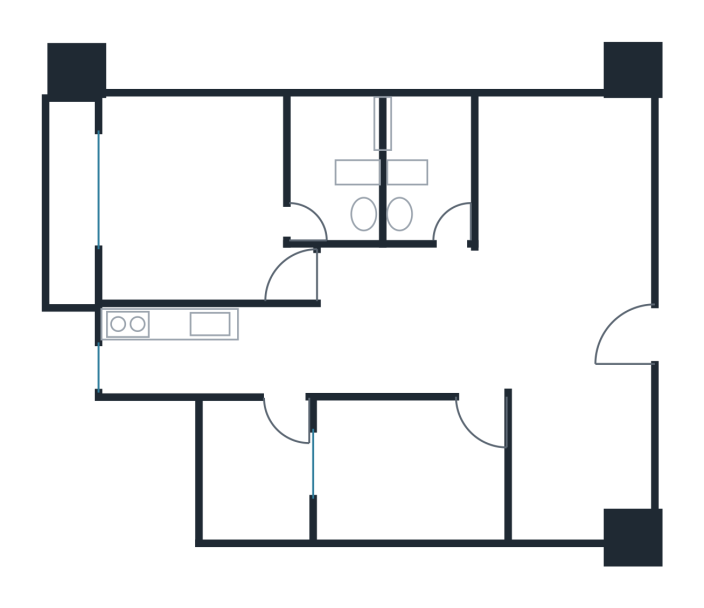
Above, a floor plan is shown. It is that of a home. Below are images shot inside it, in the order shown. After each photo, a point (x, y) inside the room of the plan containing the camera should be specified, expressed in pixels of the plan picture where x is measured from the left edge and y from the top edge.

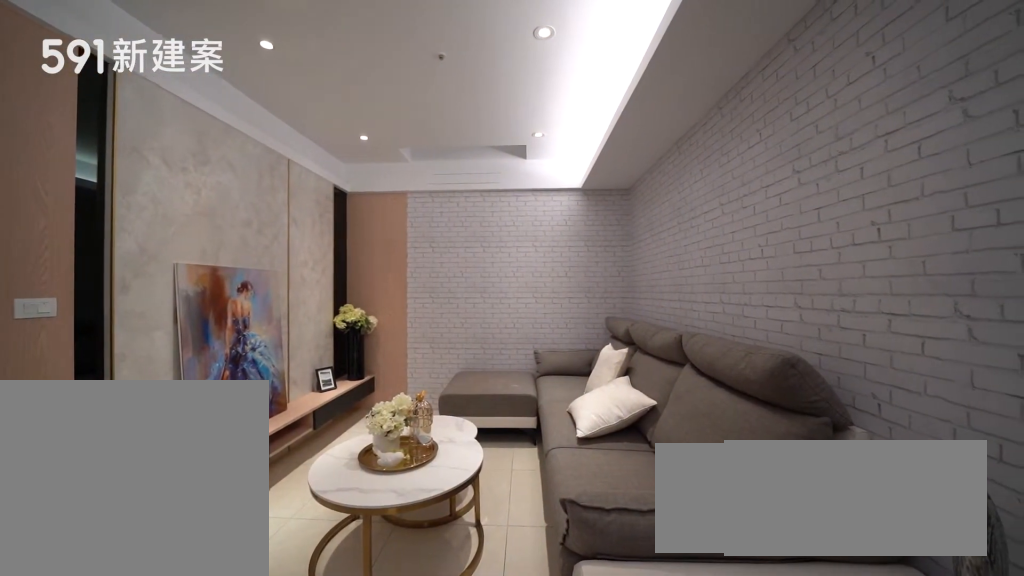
(568, 198)
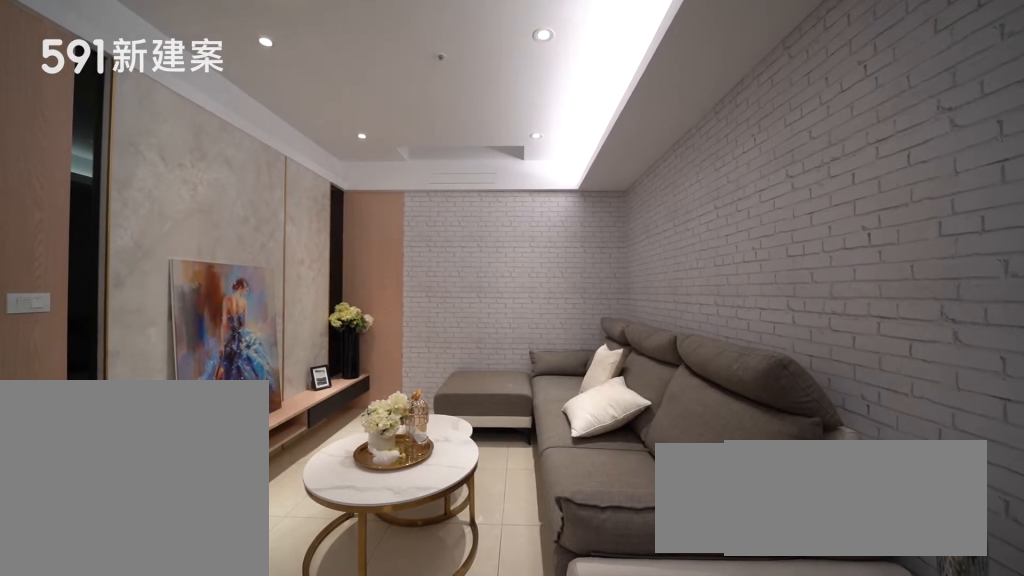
(568, 198)
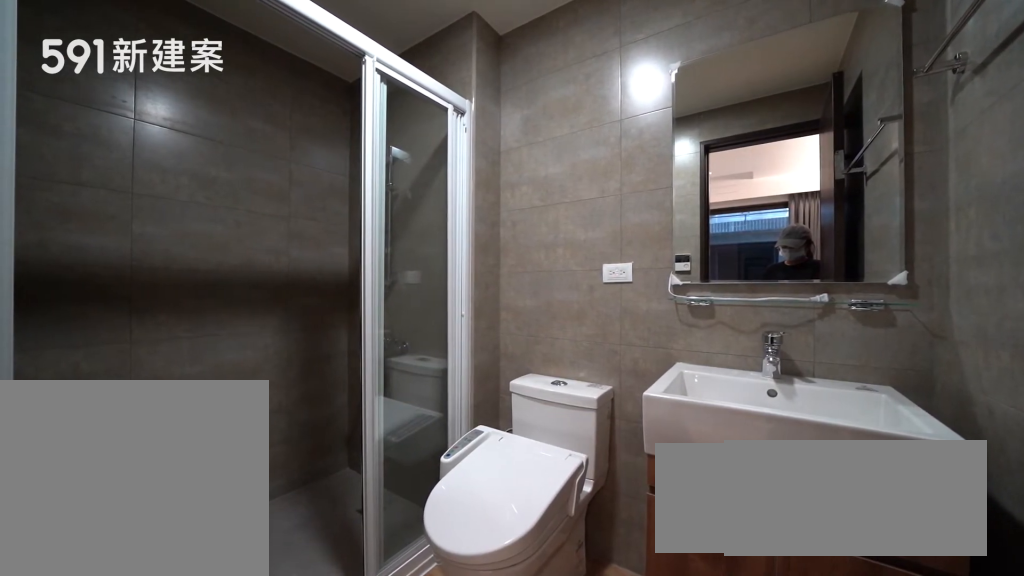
(336, 163)
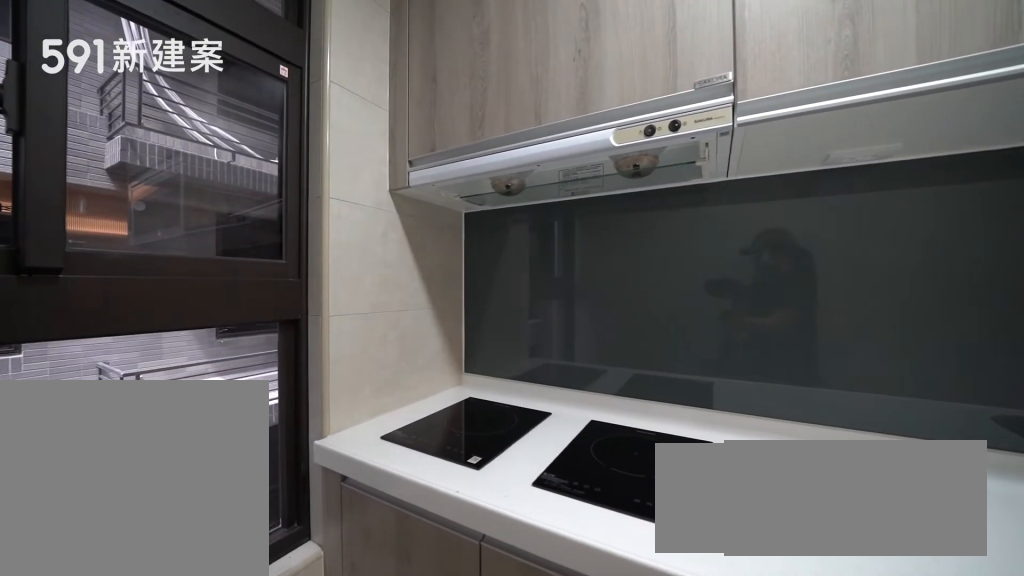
(200, 350)
